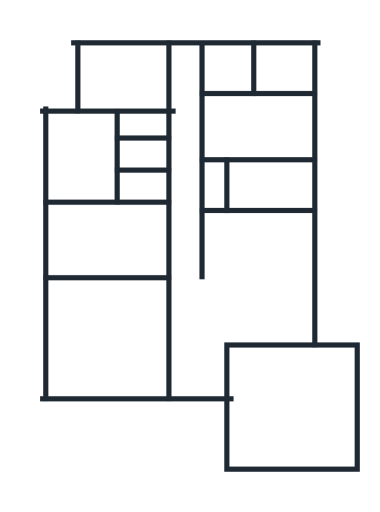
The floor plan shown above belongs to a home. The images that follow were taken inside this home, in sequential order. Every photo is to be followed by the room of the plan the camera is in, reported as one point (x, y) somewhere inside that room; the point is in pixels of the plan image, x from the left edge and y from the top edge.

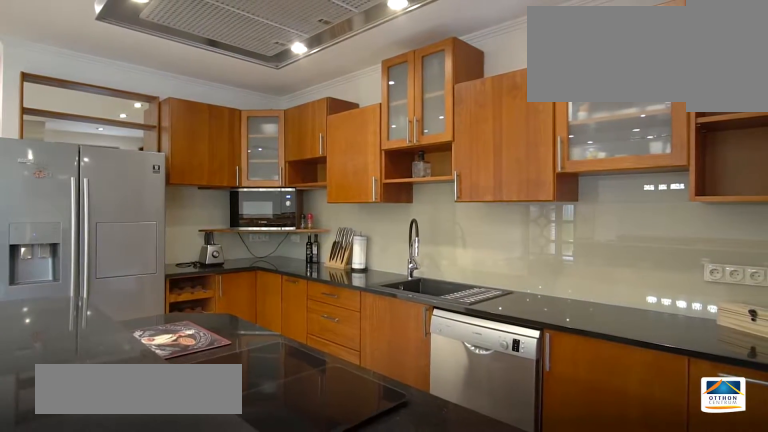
(258, 241)
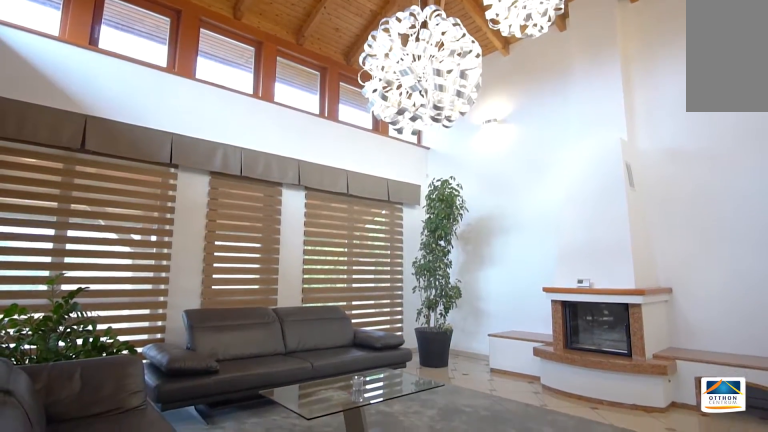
(110, 338)
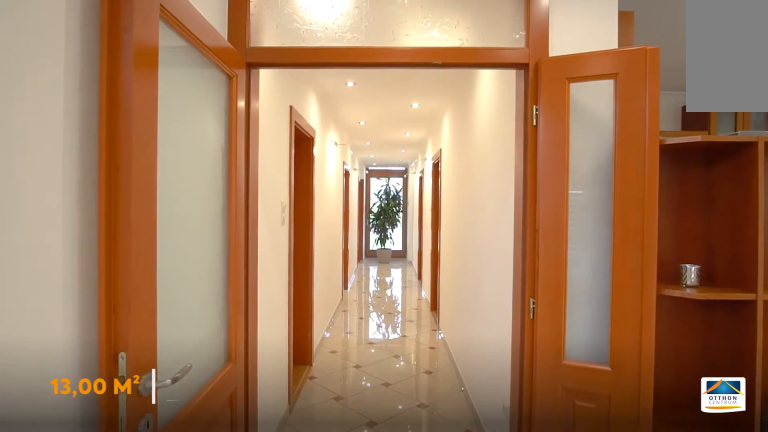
(190, 215)
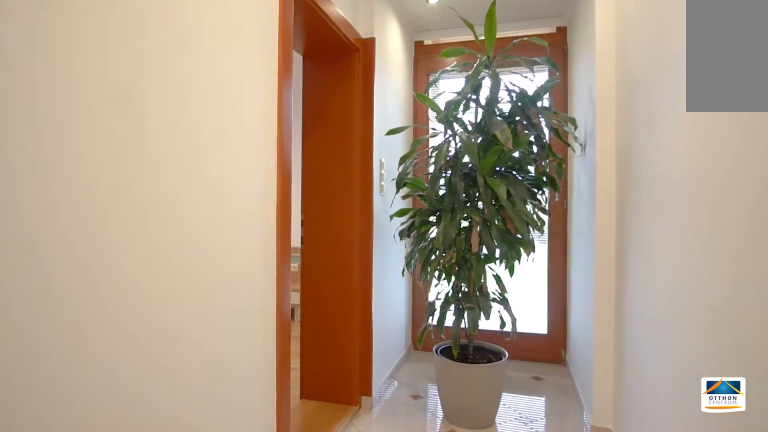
(190, 214)
